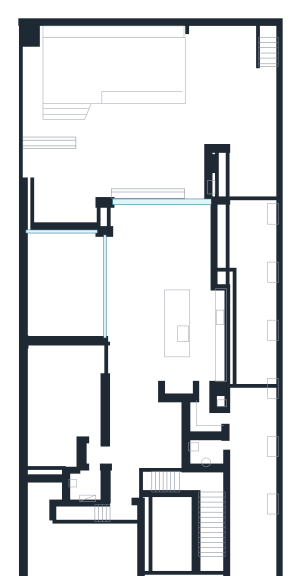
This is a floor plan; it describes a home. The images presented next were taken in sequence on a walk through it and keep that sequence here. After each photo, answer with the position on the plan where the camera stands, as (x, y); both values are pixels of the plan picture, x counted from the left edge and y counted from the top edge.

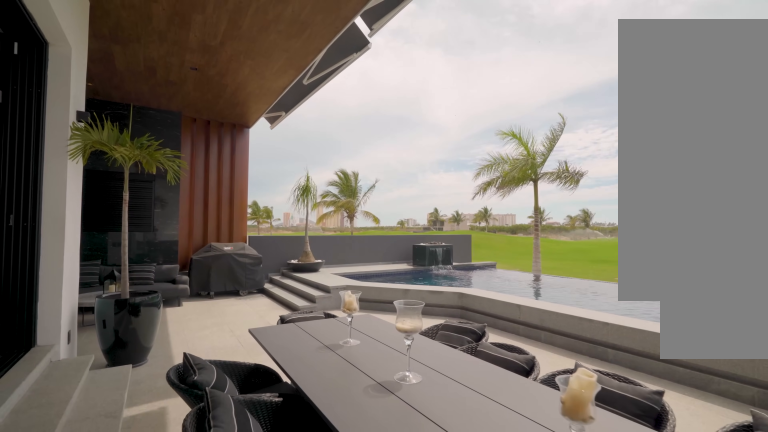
(189, 181)
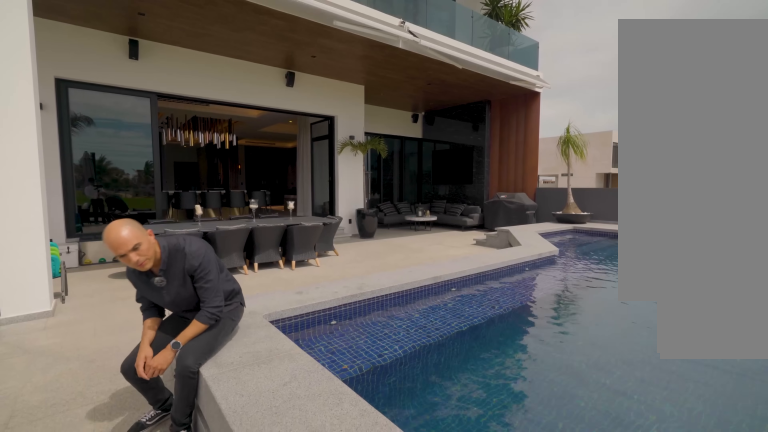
(208, 73)
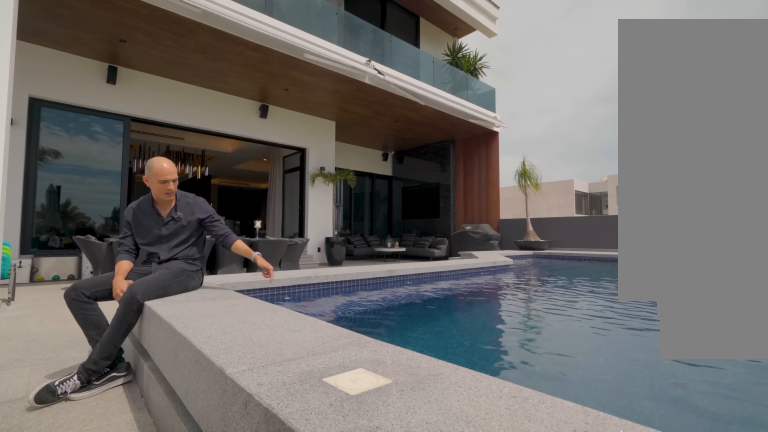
(208, 73)
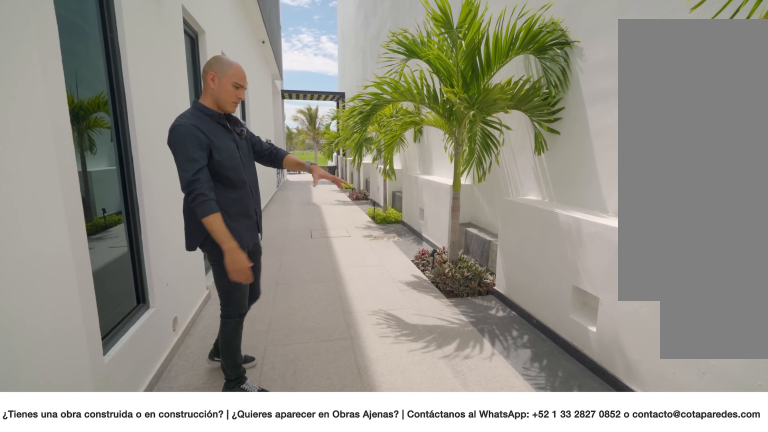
(249, 527)
